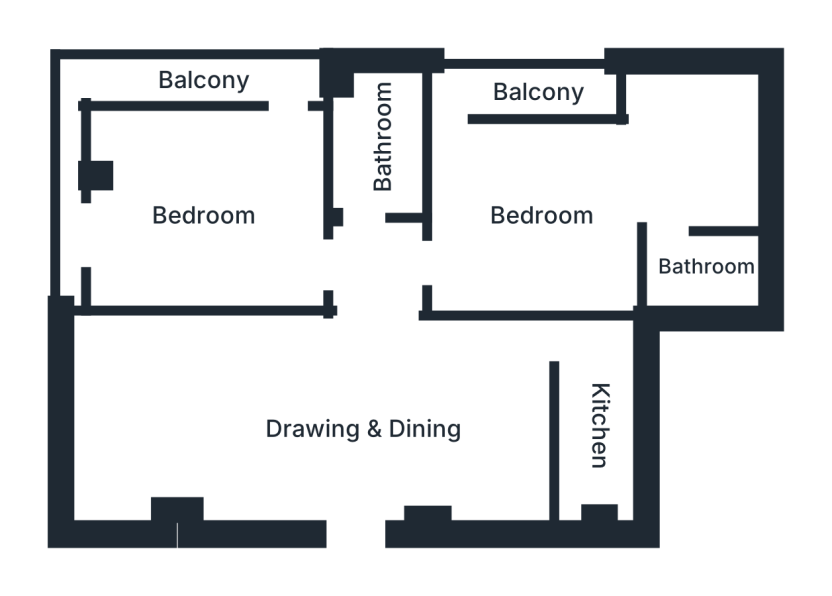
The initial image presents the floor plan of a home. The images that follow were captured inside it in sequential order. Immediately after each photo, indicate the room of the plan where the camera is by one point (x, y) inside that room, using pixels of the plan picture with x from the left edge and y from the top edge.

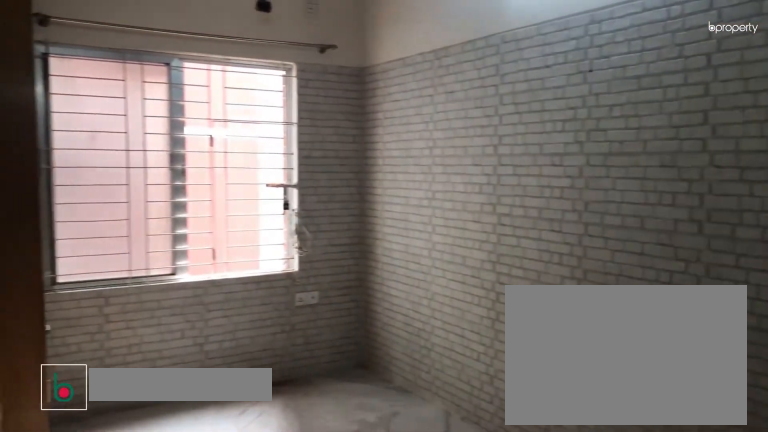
(364, 431)
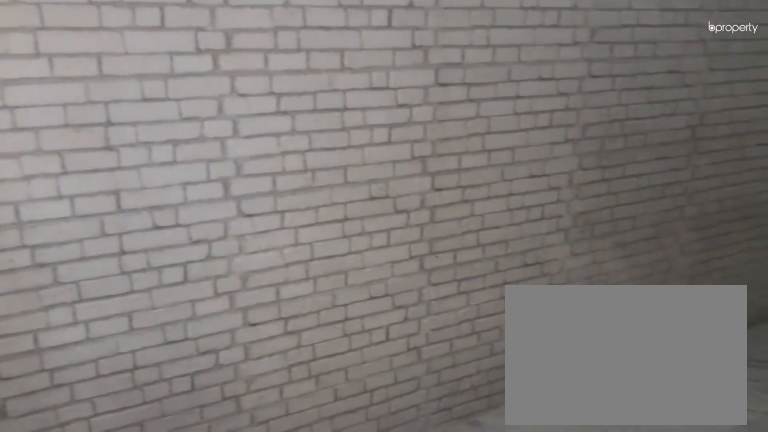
(364, 431)
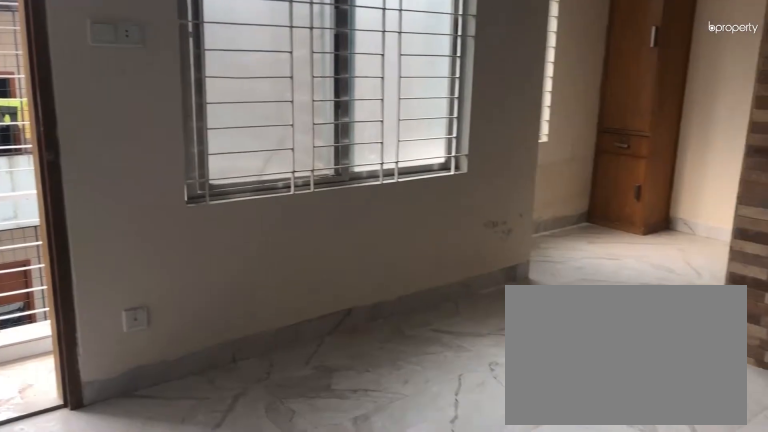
(538, 212)
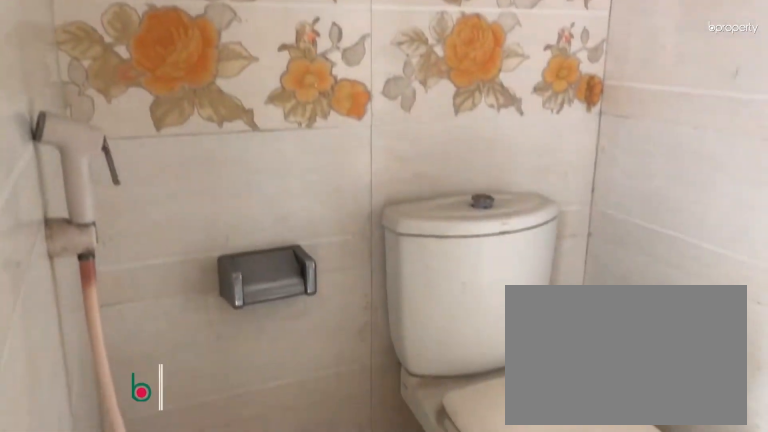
(707, 262)
